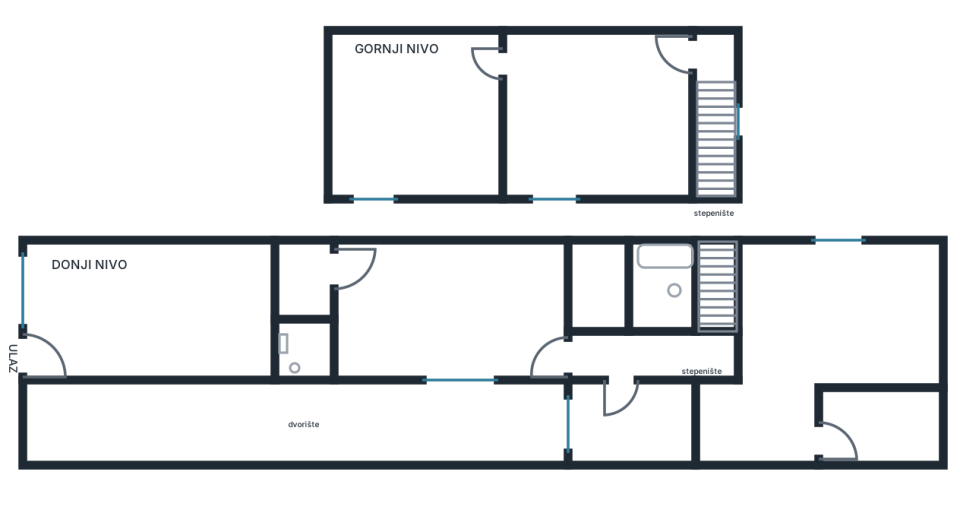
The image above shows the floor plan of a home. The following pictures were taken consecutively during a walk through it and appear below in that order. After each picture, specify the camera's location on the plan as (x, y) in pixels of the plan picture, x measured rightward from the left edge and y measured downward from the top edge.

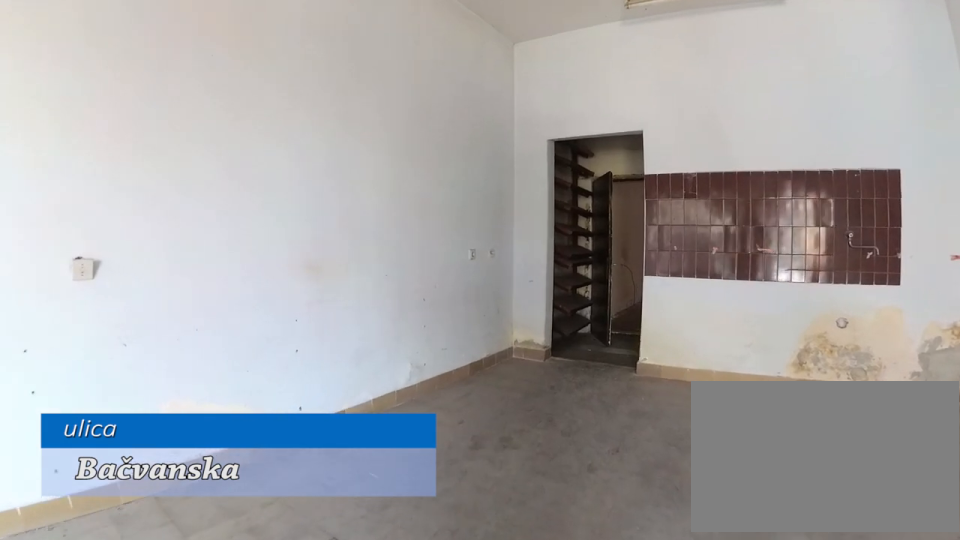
(136, 313)
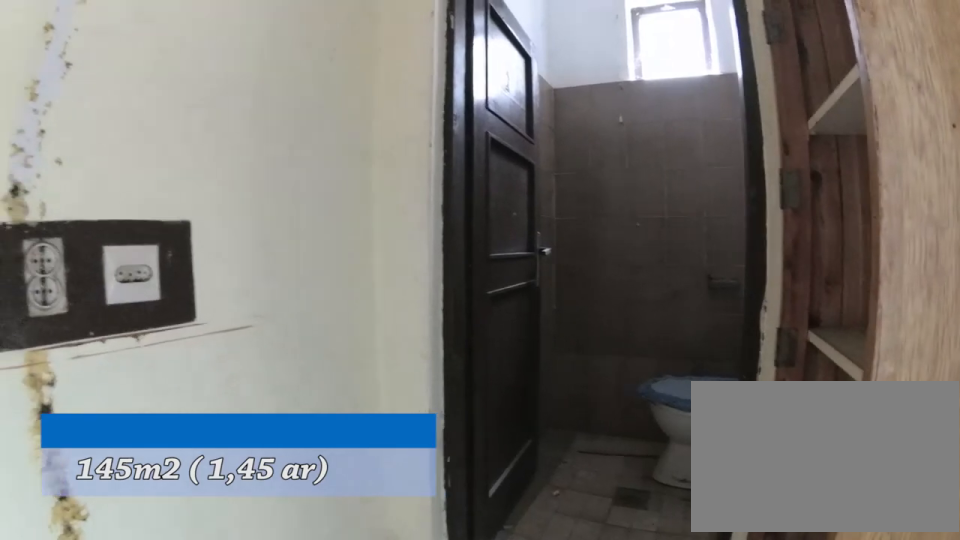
(306, 266)
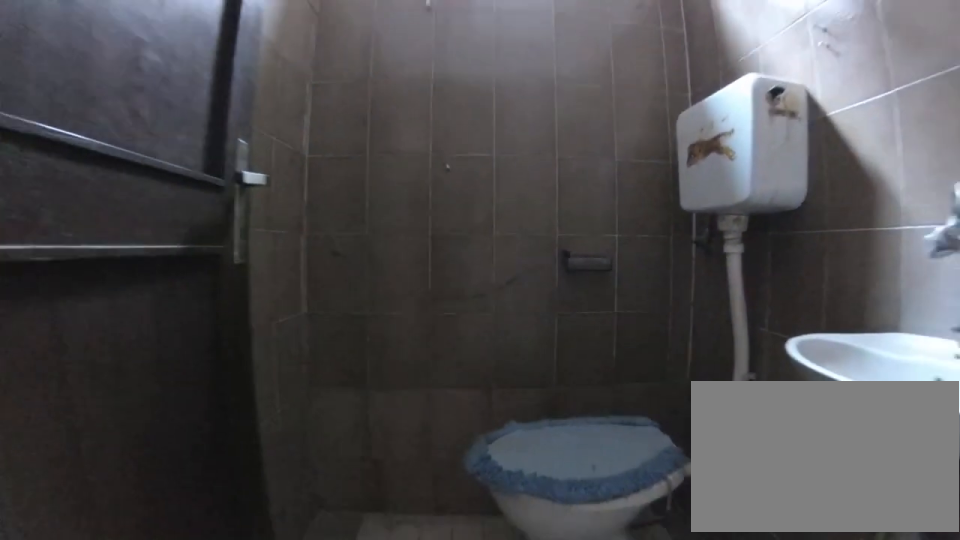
(306, 288)
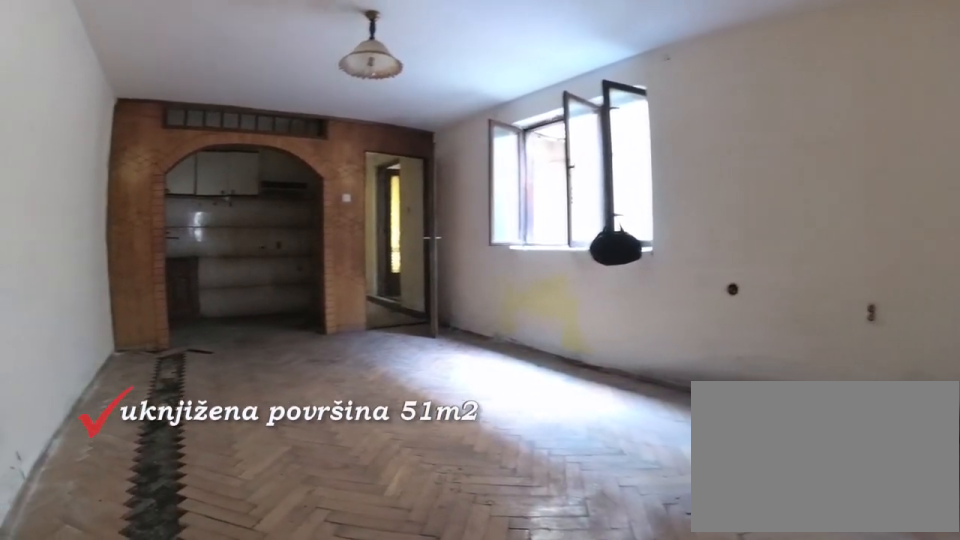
(331, 263)
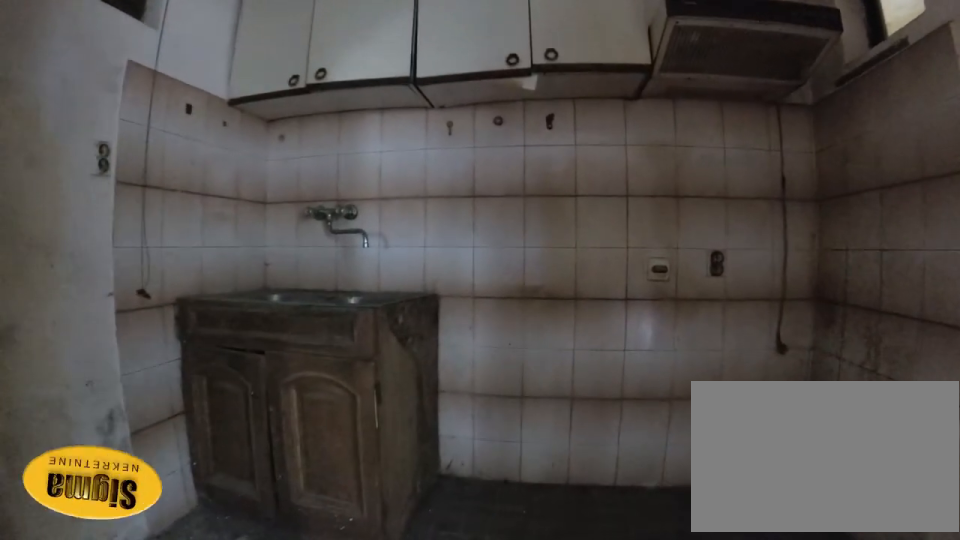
(537, 271)
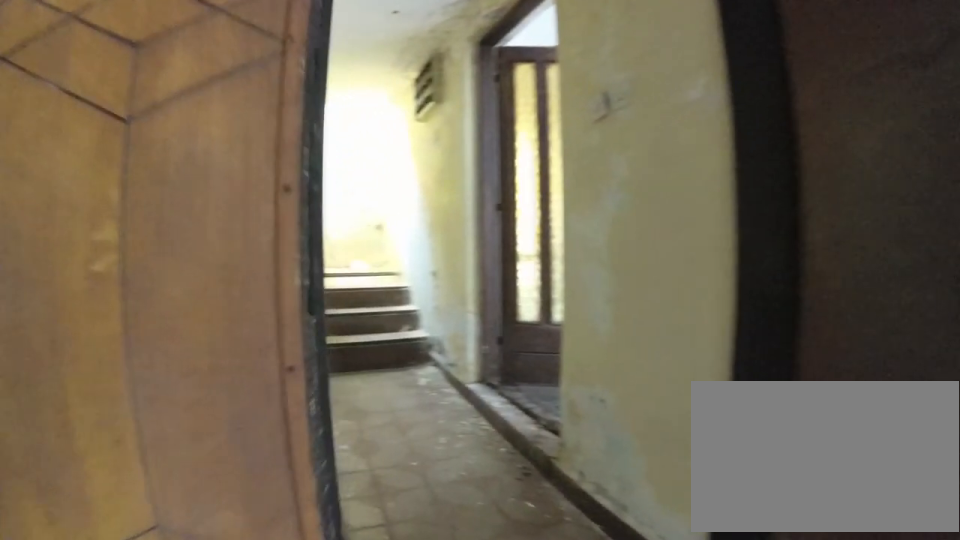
(539, 311)
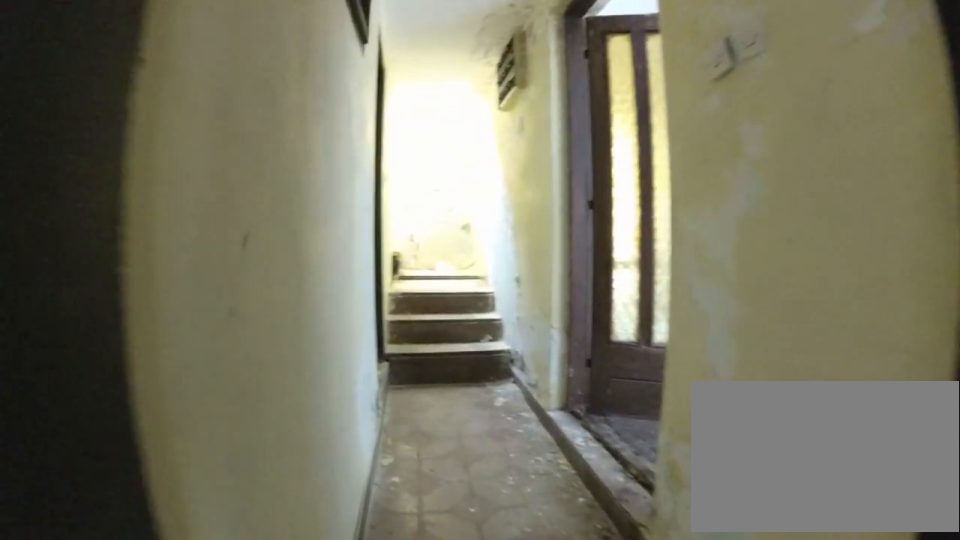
(540, 332)
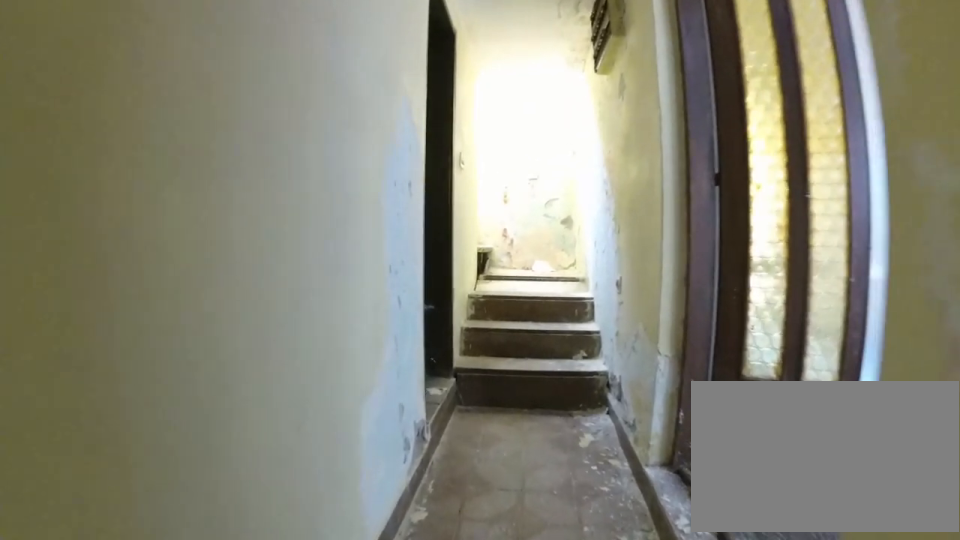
(568, 346)
